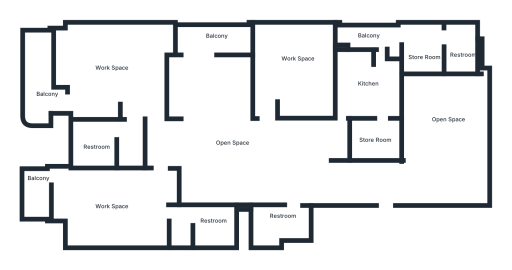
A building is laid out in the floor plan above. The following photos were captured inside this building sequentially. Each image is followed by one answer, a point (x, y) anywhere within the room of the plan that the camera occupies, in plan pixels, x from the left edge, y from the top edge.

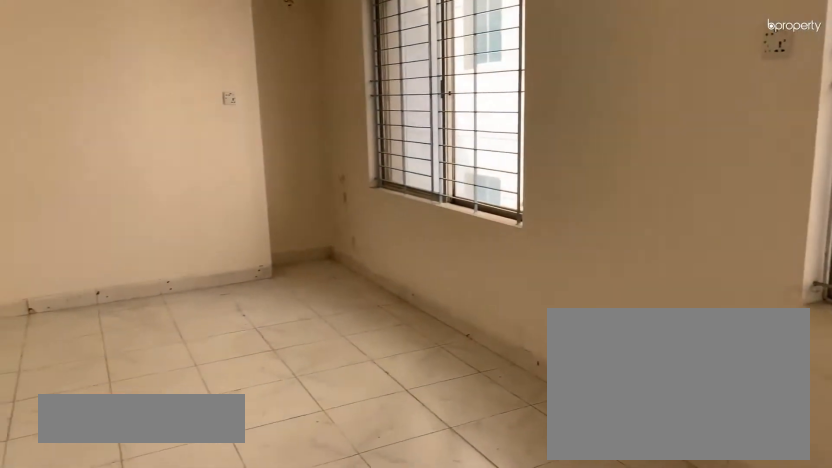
(449, 138)
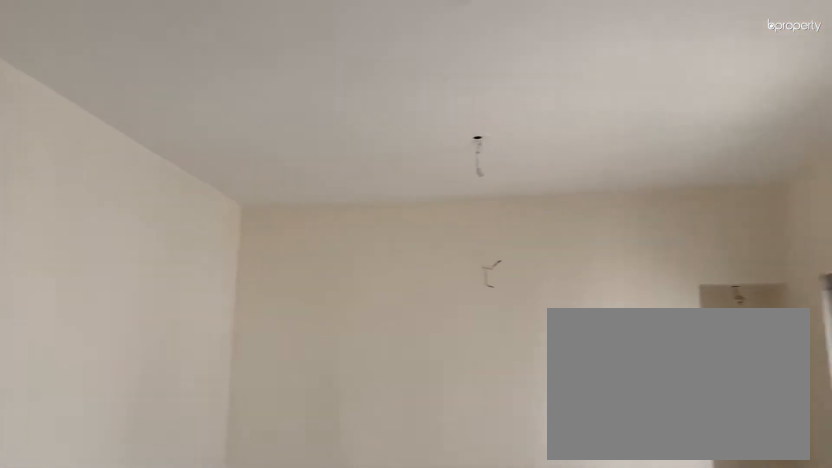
(449, 138)
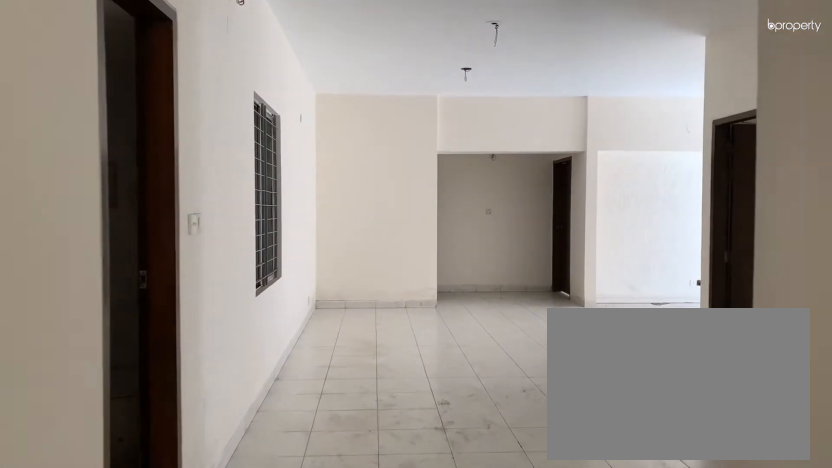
(300, 173)
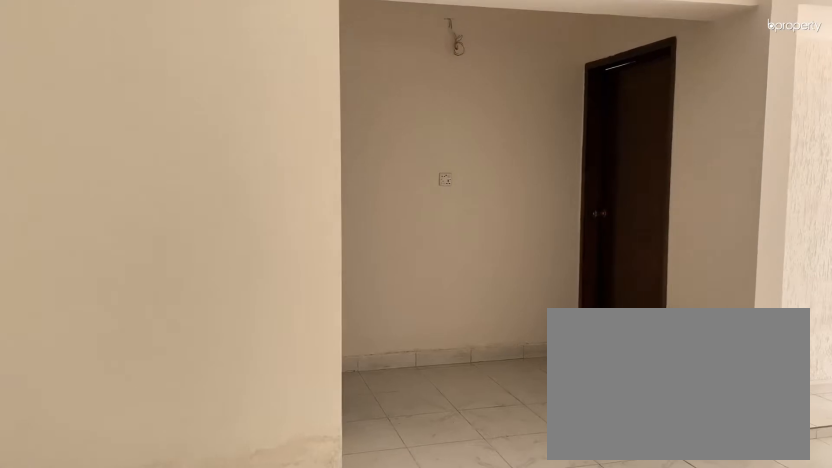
(224, 164)
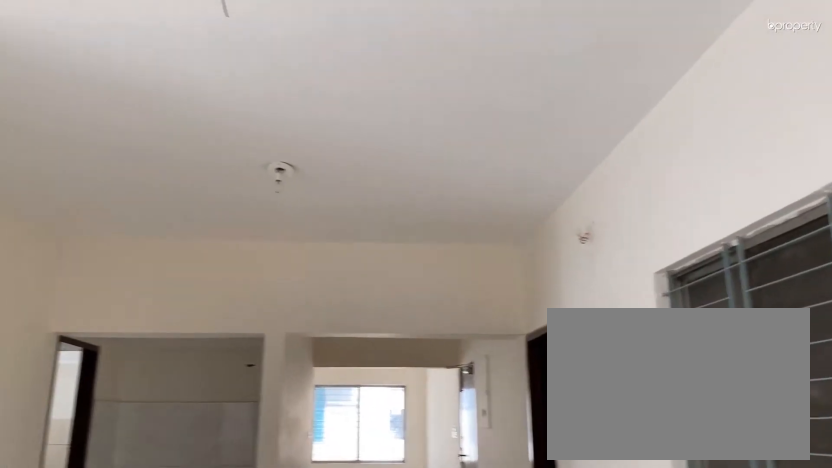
(240, 156)
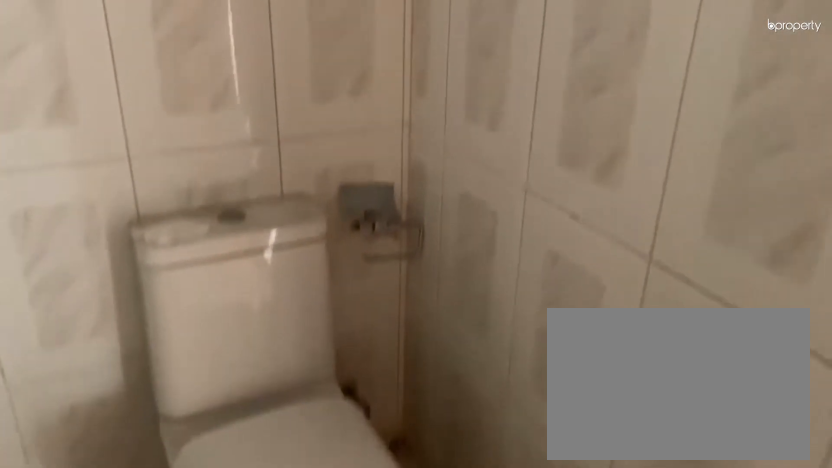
(289, 218)
